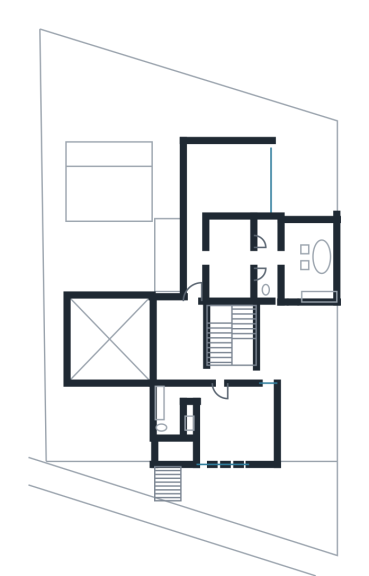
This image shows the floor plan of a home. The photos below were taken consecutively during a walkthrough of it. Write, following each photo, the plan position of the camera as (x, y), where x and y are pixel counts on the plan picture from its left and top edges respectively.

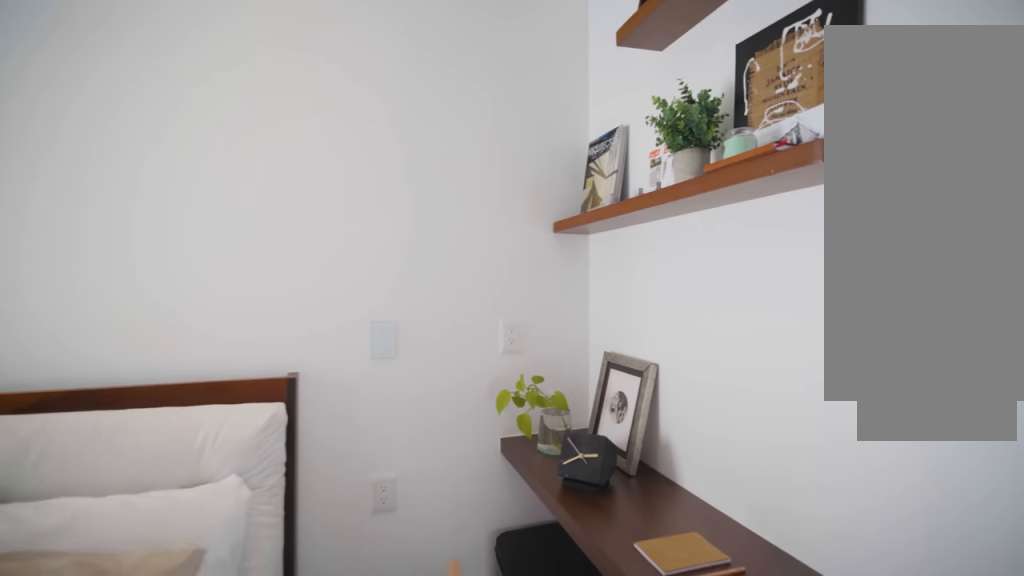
(250, 446)
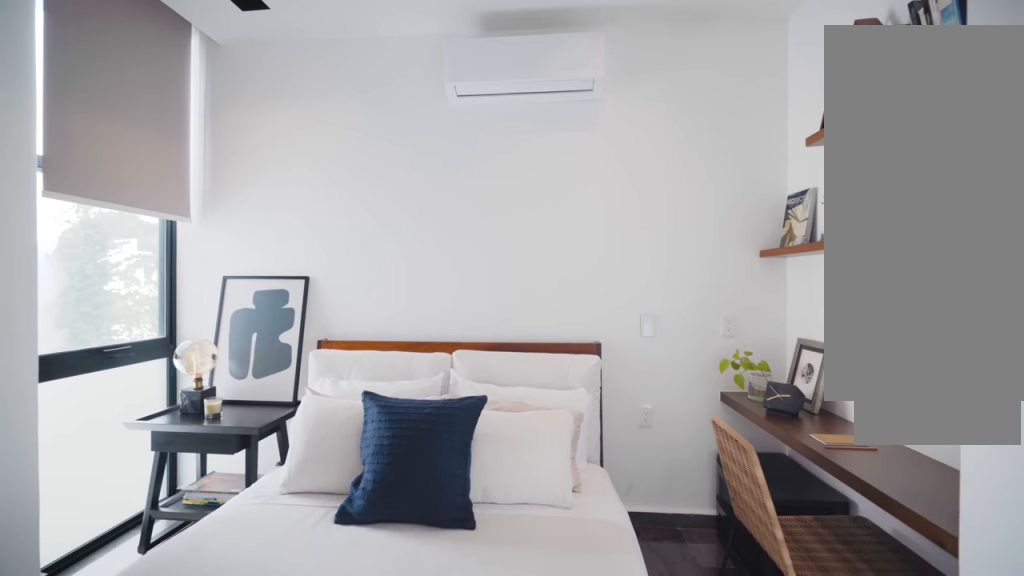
(229, 445)
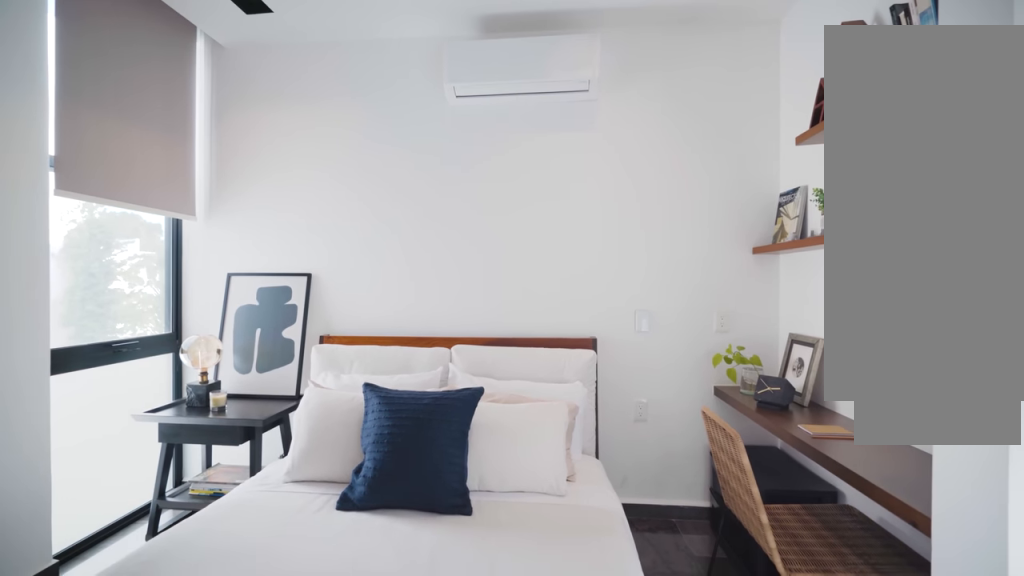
(229, 445)
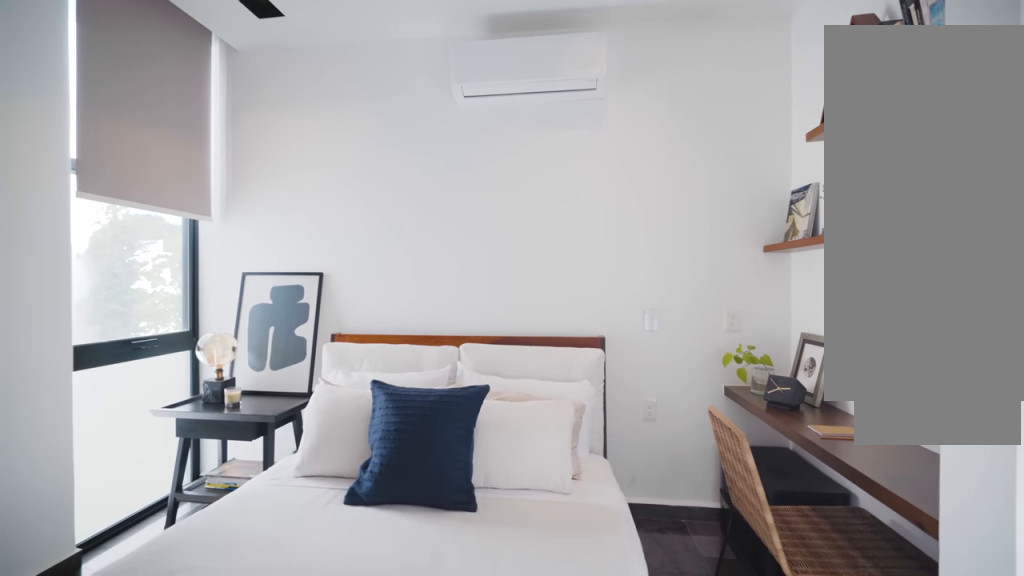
(229, 445)
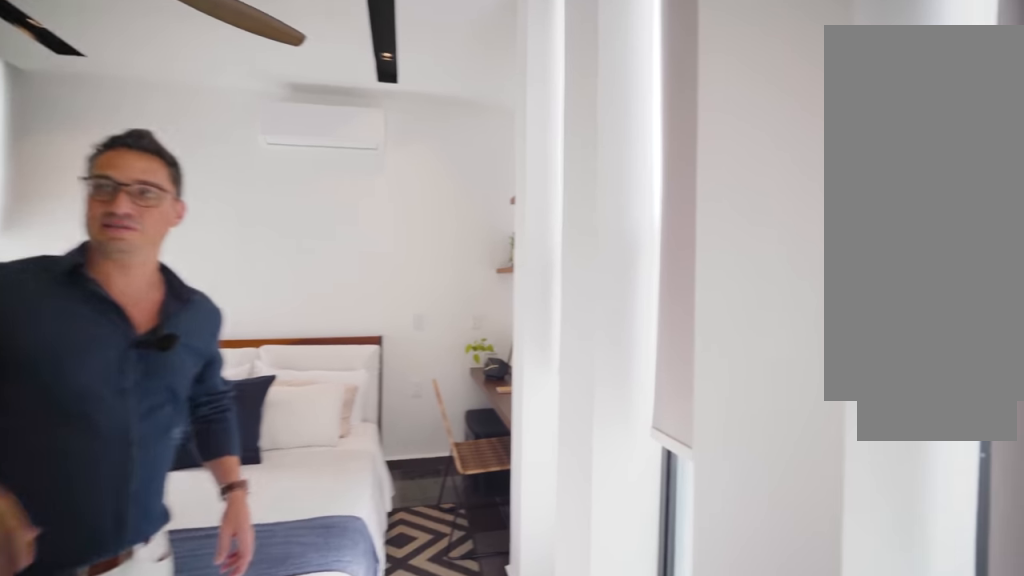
(215, 441)
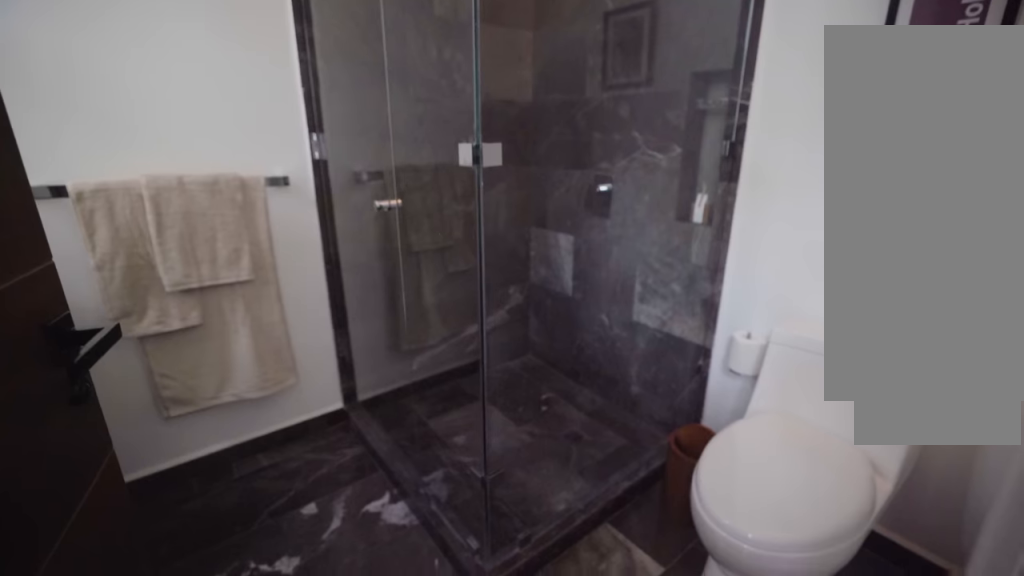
(173, 441)
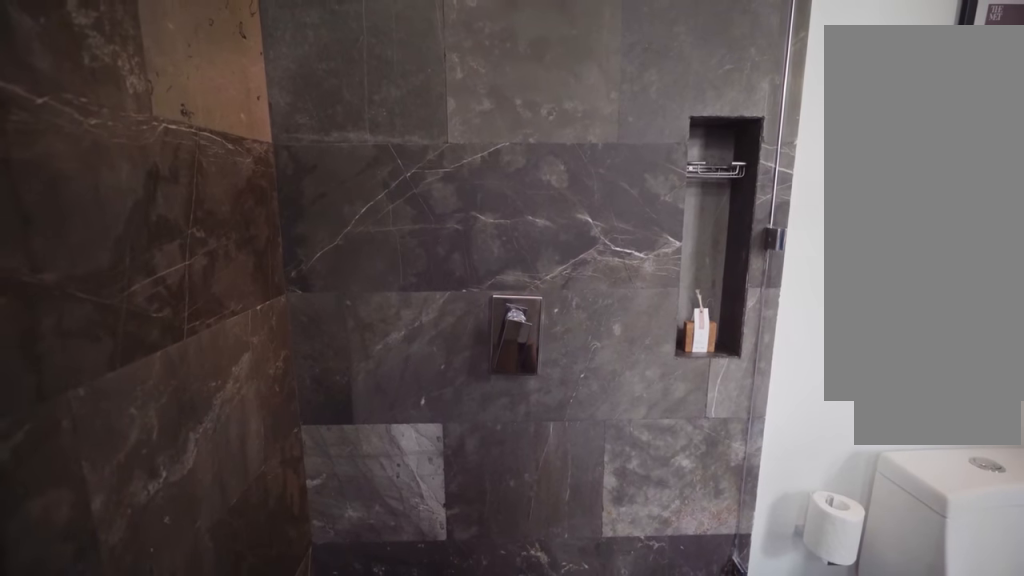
(172, 421)
